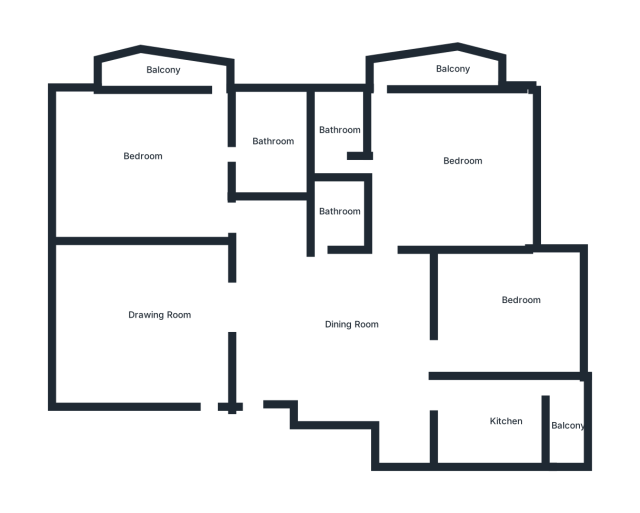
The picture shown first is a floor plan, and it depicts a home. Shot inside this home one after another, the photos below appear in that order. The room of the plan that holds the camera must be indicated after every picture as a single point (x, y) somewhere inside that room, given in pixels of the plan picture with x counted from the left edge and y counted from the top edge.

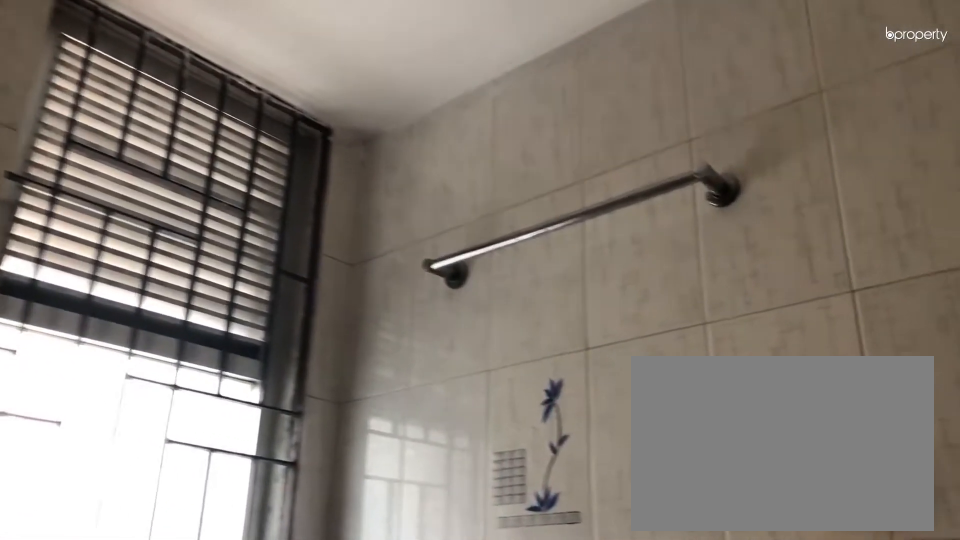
(269, 148)
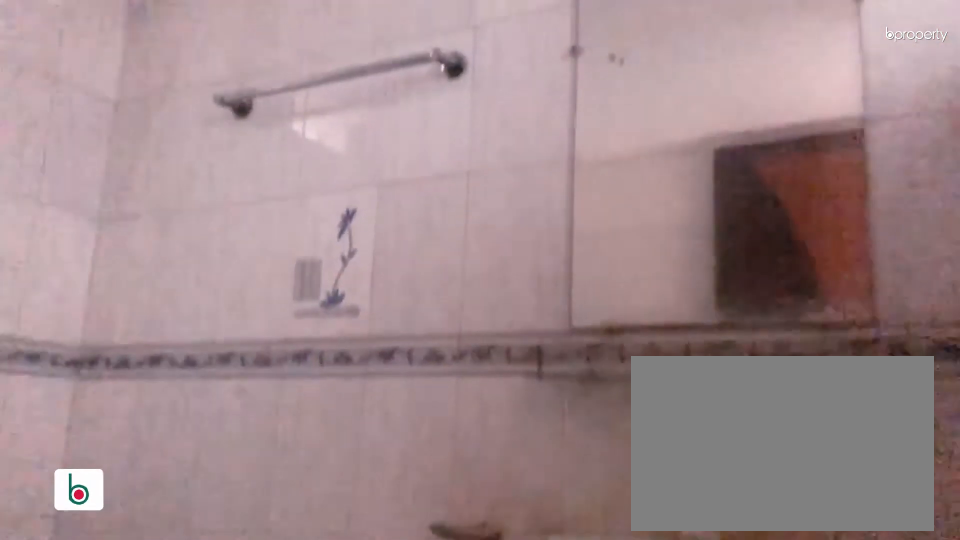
(333, 215)
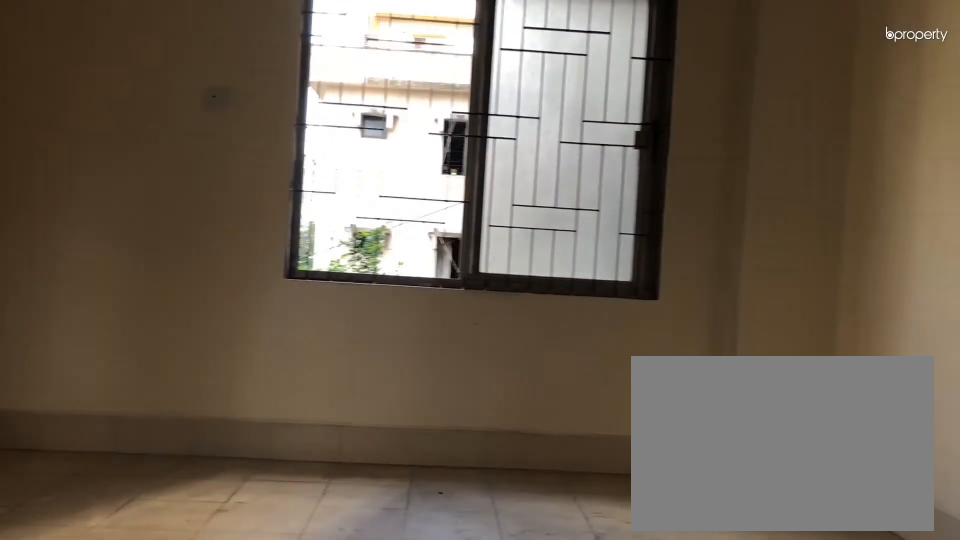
(451, 160)
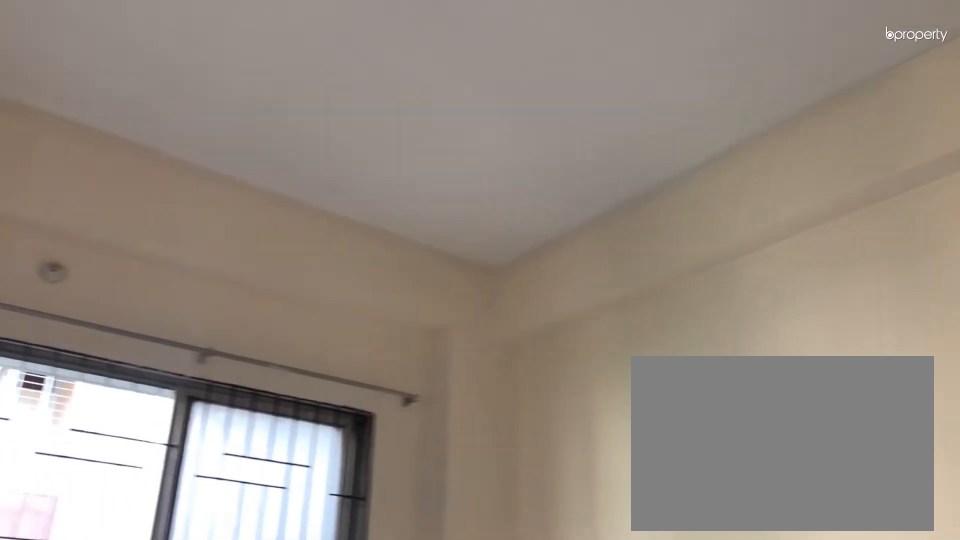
(451, 160)
